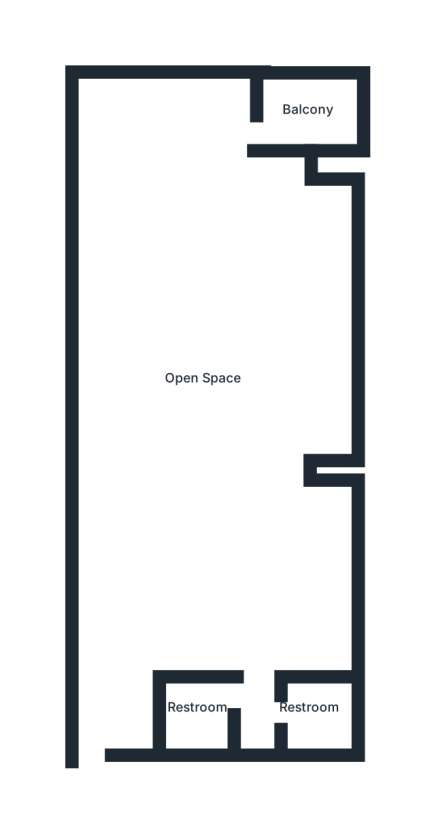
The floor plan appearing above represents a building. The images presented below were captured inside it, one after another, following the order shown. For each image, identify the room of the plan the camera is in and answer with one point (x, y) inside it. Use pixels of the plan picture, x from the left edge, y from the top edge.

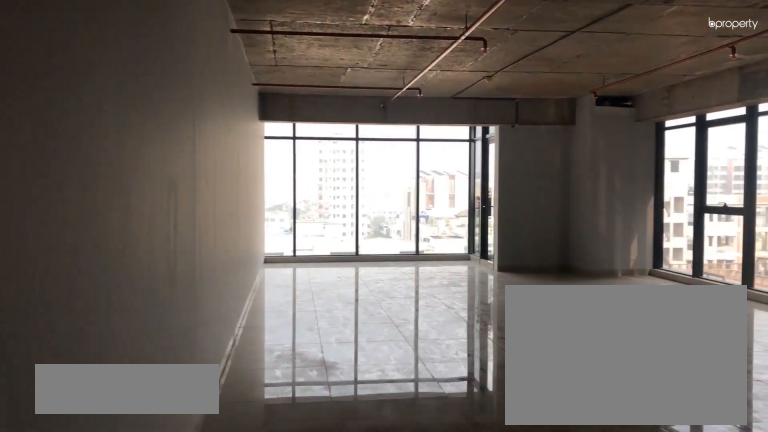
(212, 409)
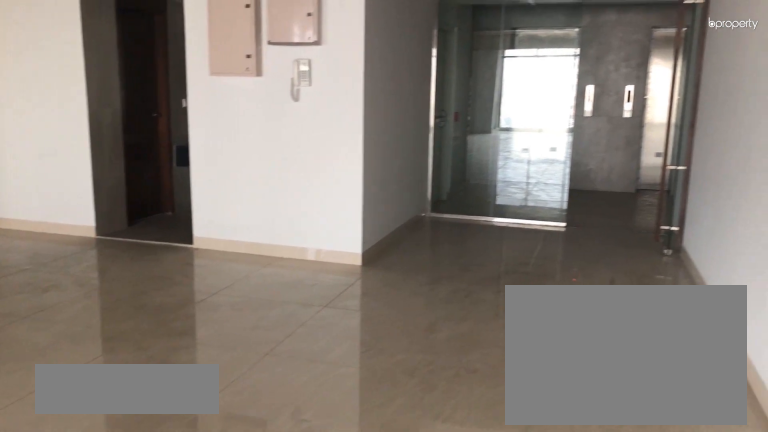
(212, 409)
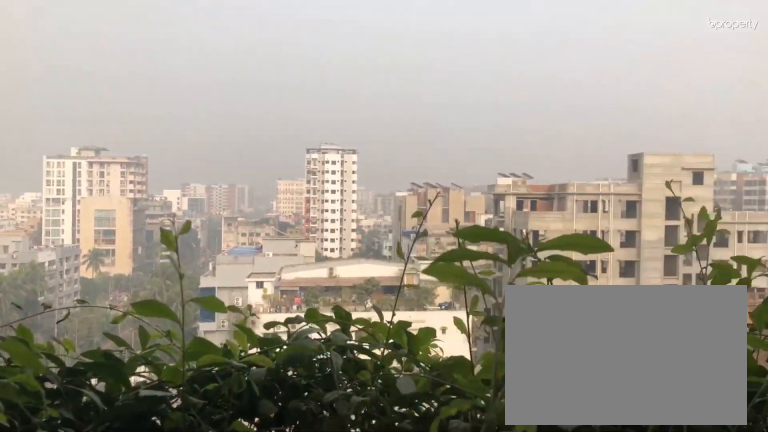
(313, 111)
